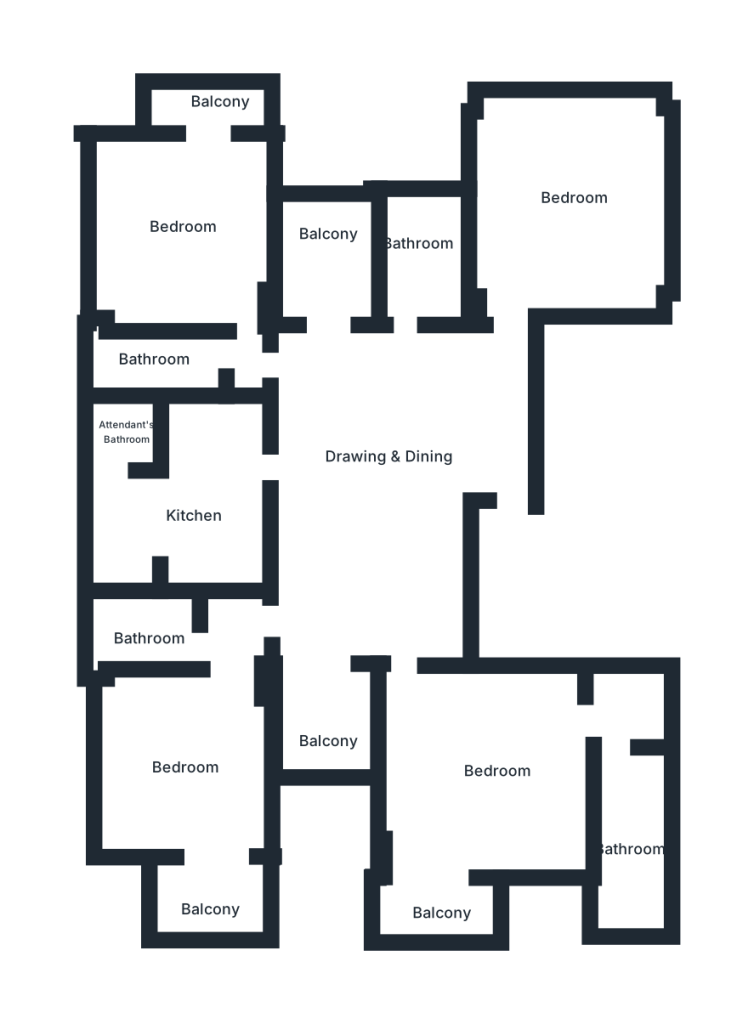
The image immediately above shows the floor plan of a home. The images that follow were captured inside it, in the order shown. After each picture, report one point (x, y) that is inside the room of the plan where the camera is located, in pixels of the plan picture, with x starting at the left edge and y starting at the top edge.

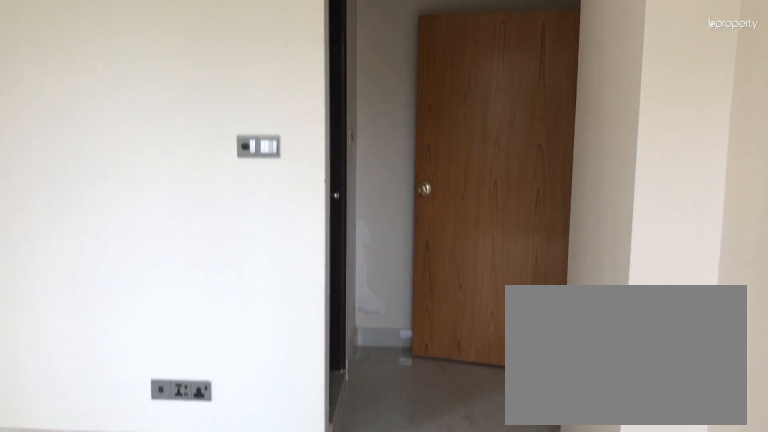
(193, 779)
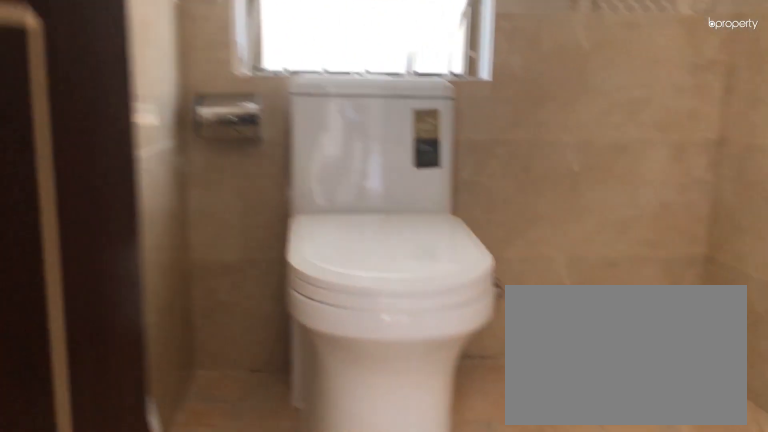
(156, 632)
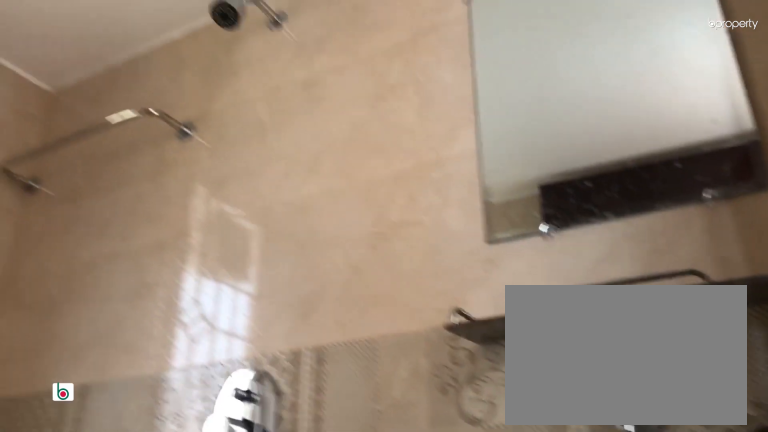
(156, 632)
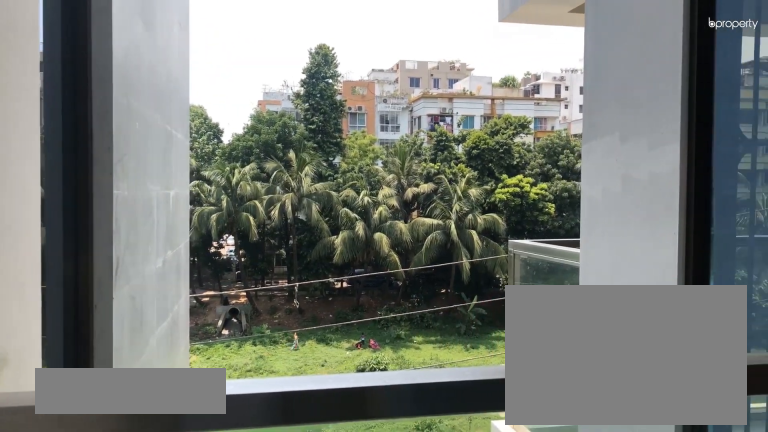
(318, 724)
